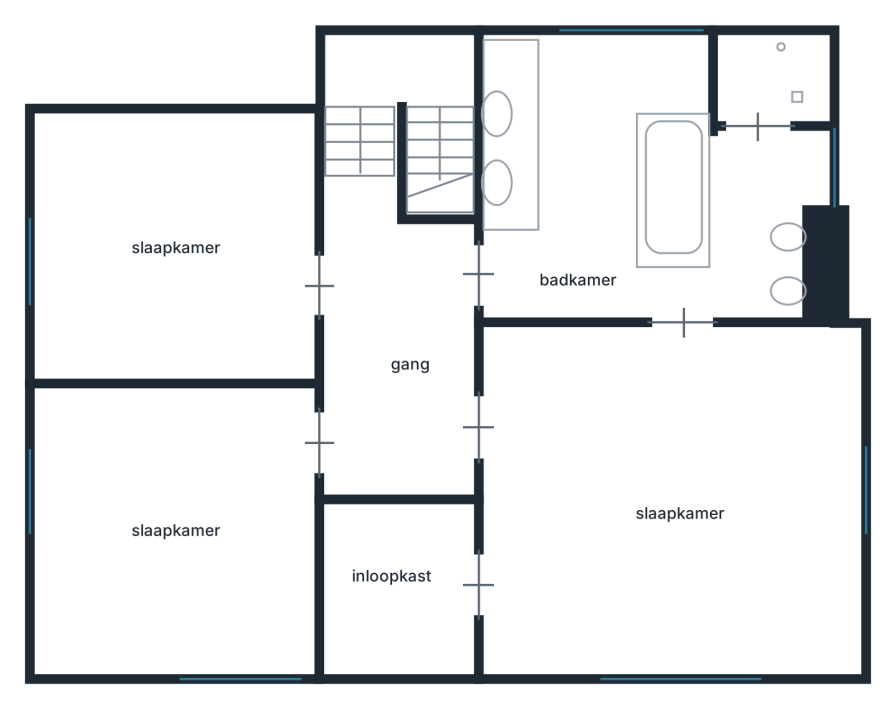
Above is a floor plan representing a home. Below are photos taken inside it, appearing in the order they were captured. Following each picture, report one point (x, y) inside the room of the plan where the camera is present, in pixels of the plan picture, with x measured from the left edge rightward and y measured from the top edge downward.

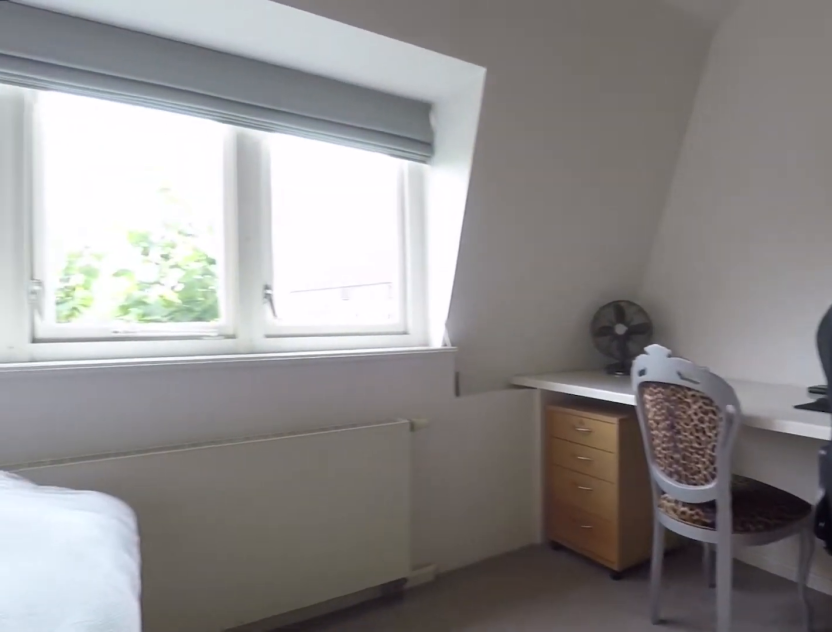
(176, 528)
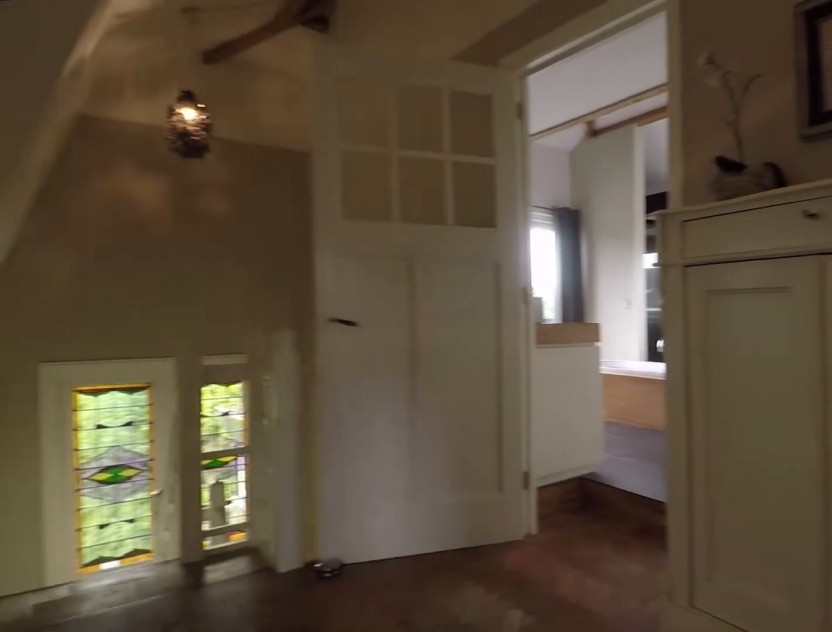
(397, 348)
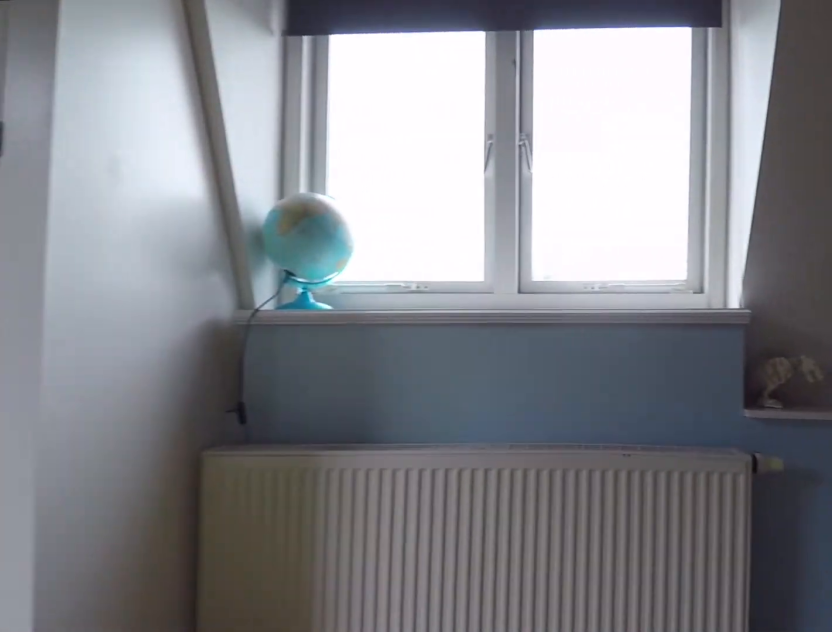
(176, 254)
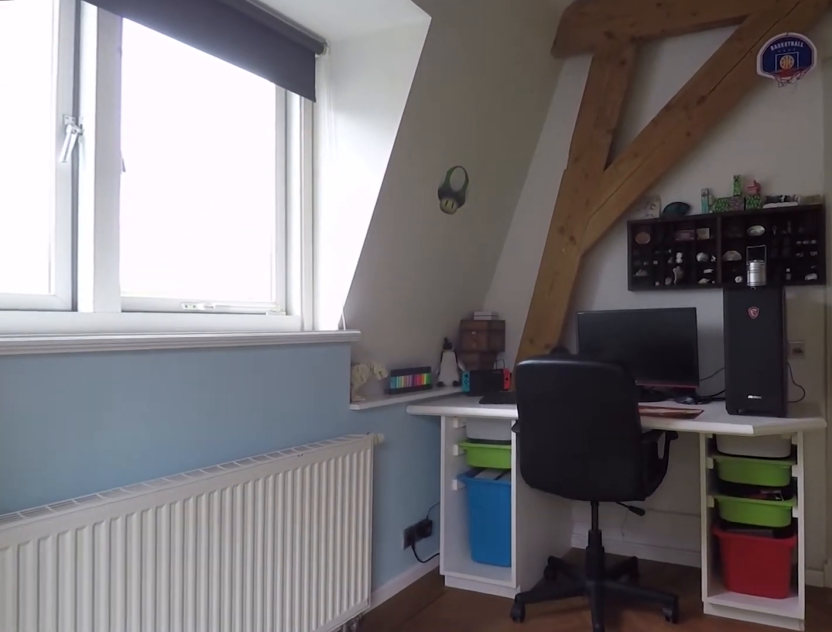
(176, 254)
